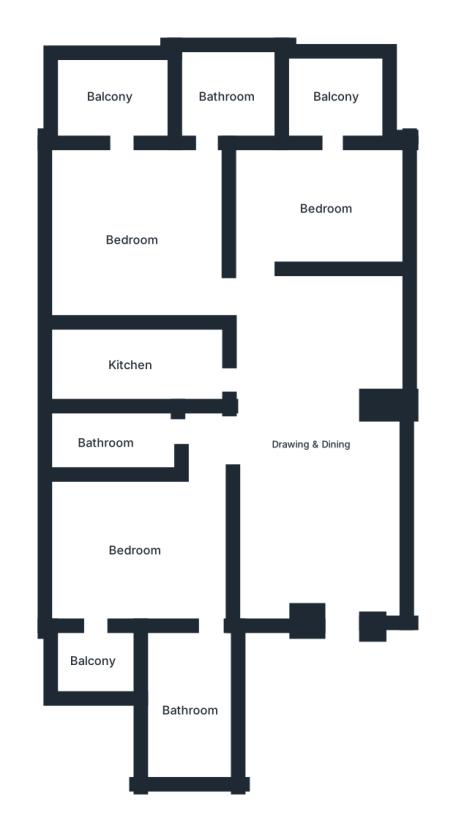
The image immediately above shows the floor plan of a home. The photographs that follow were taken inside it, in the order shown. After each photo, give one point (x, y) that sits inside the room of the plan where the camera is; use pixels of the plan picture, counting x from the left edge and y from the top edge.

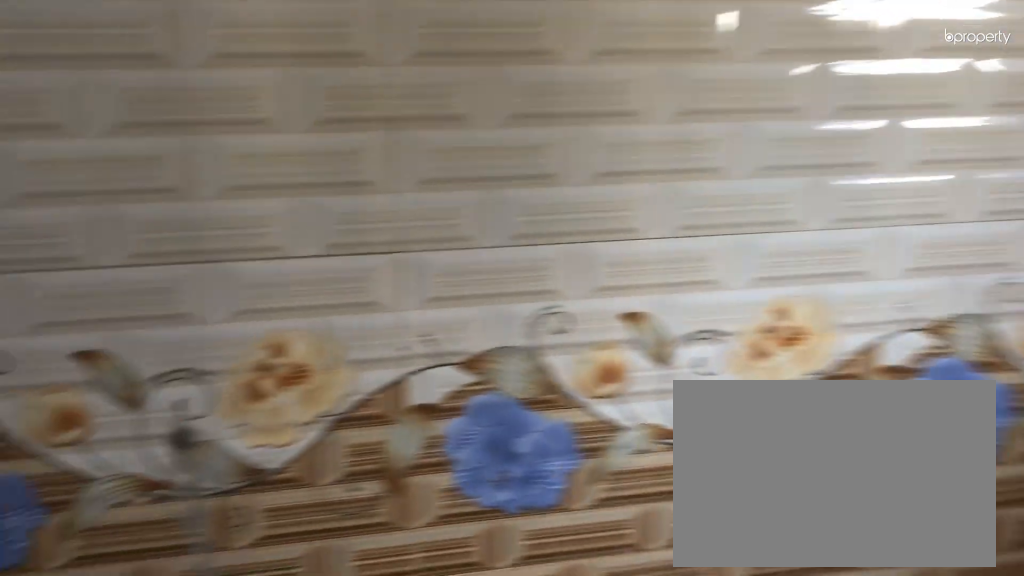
(192, 710)
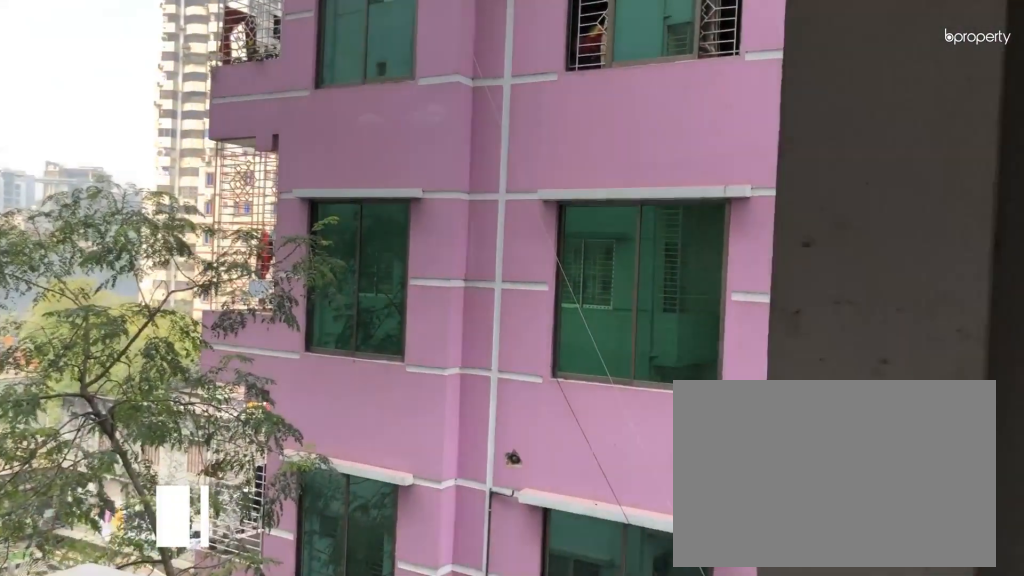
(96, 660)
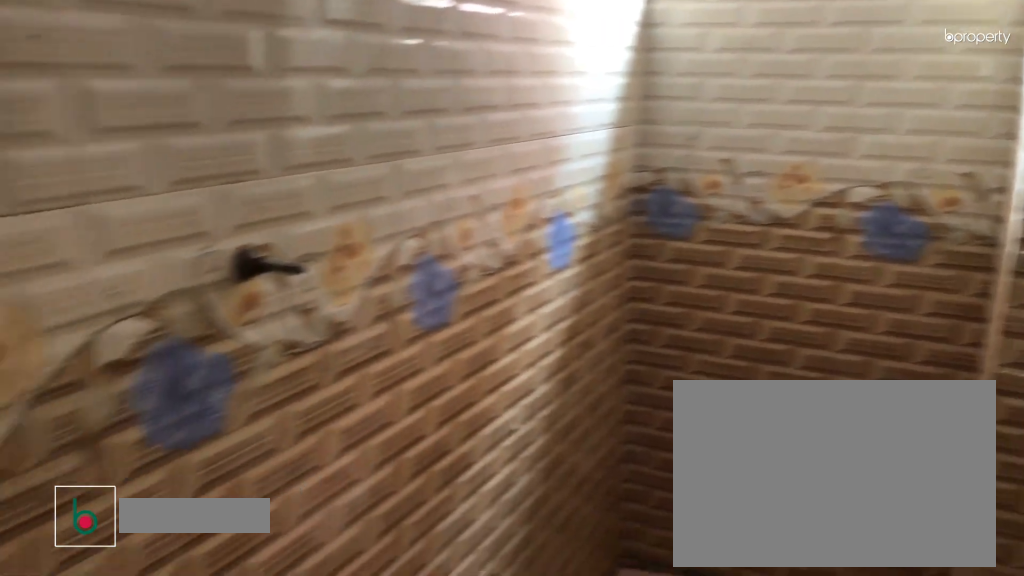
(106, 443)
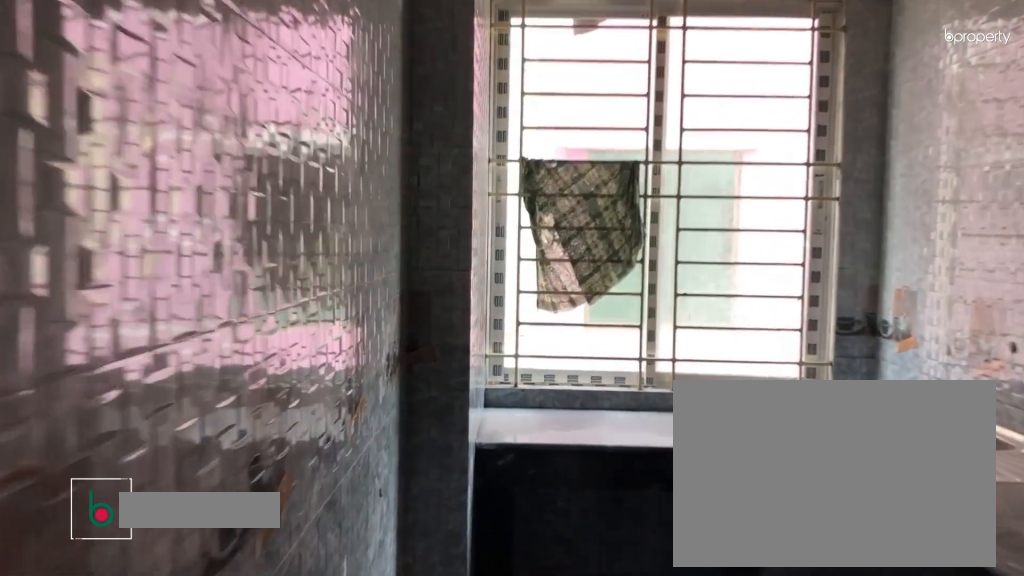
(130, 366)
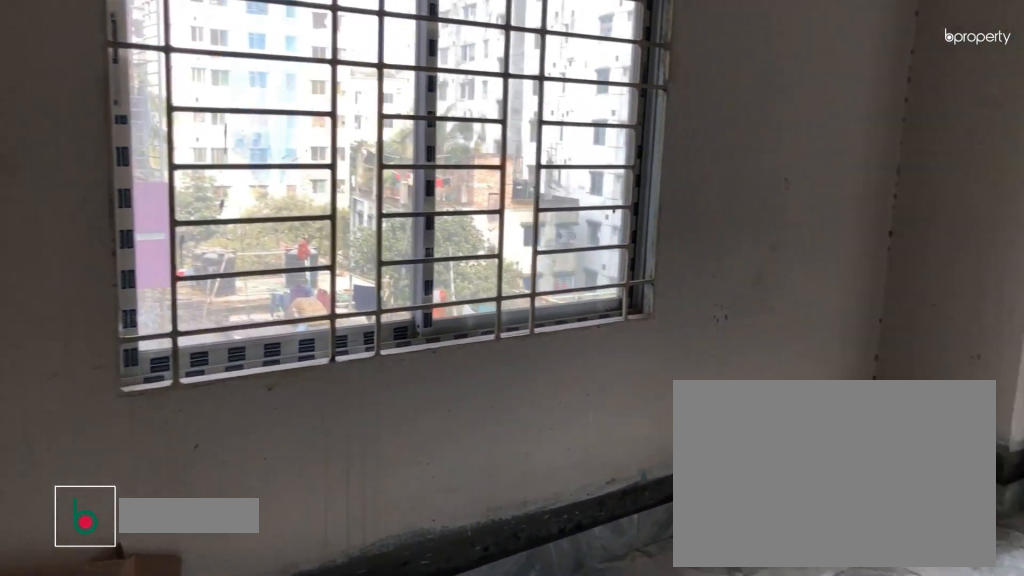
(132, 240)
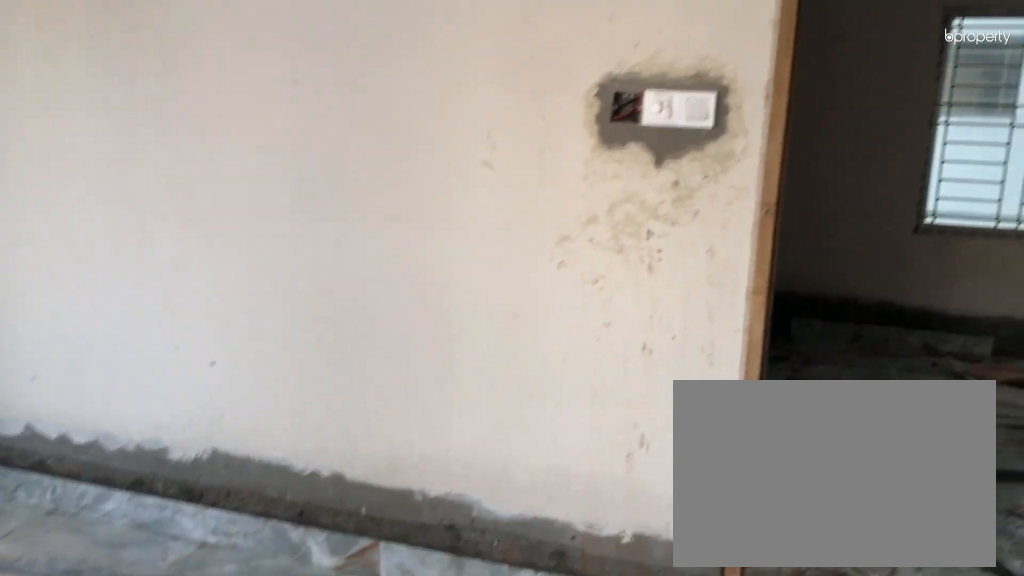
(132, 240)
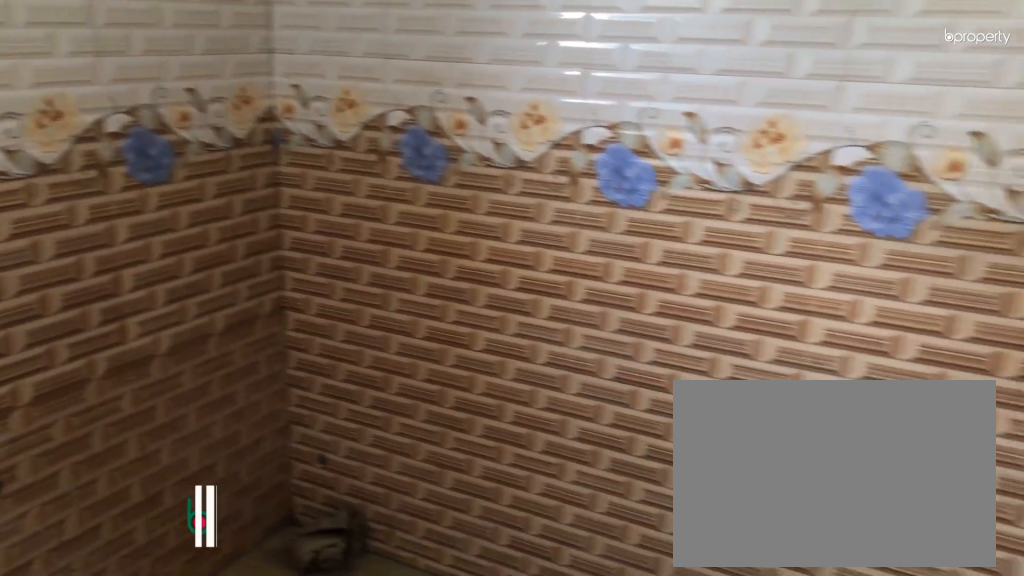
(228, 95)
